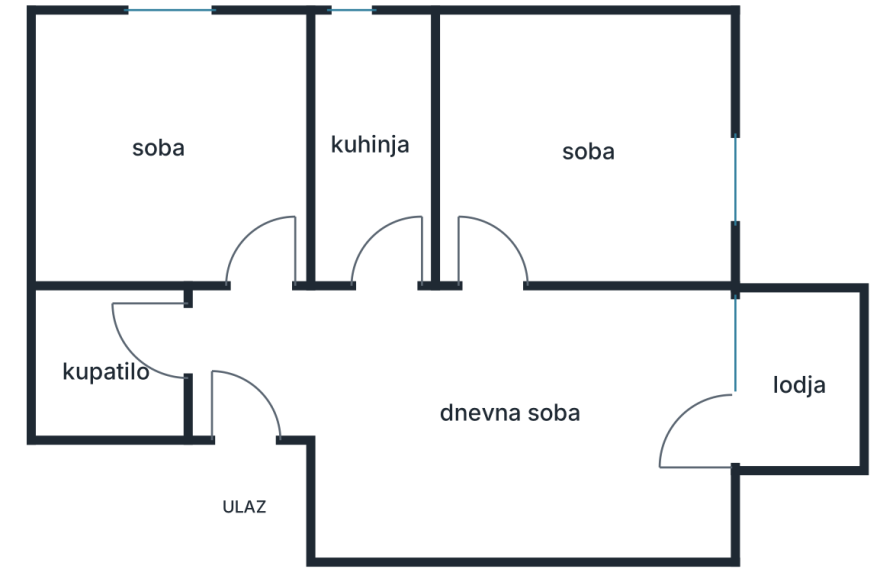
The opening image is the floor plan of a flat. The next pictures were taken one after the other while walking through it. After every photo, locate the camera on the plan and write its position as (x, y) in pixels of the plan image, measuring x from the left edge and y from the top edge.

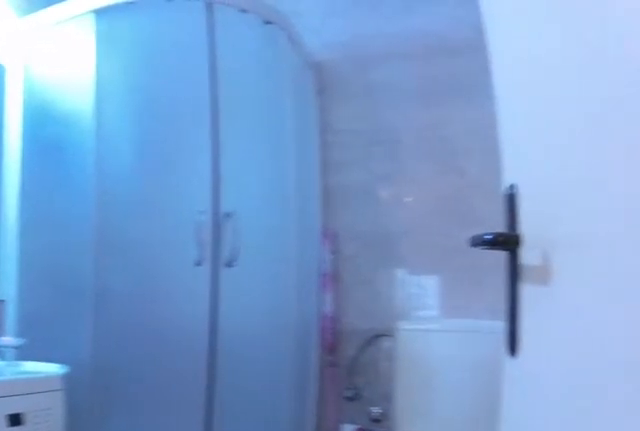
(244, 298)
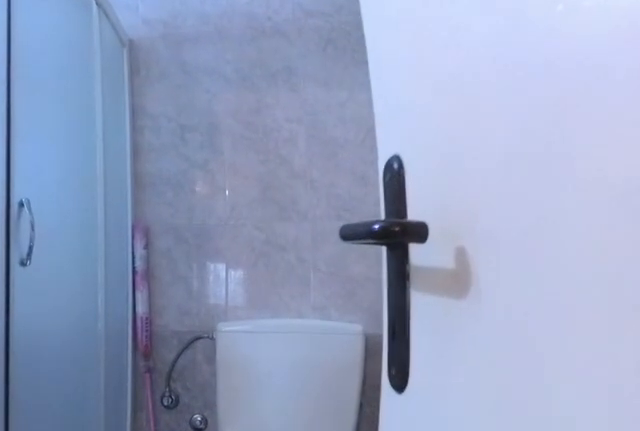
(205, 324)
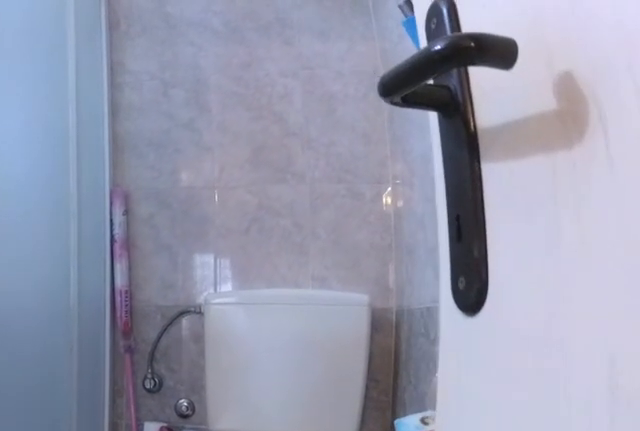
(176, 324)
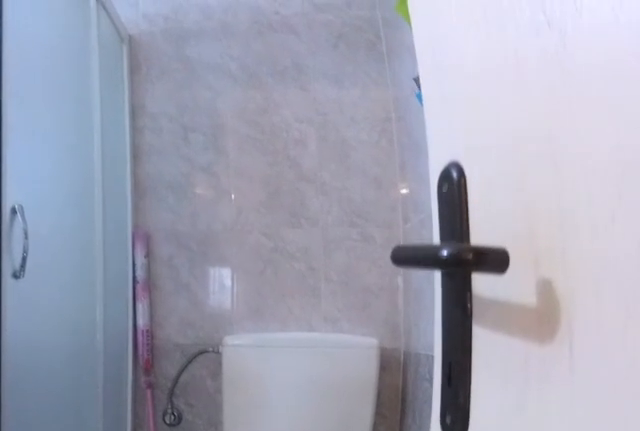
(198, 323)
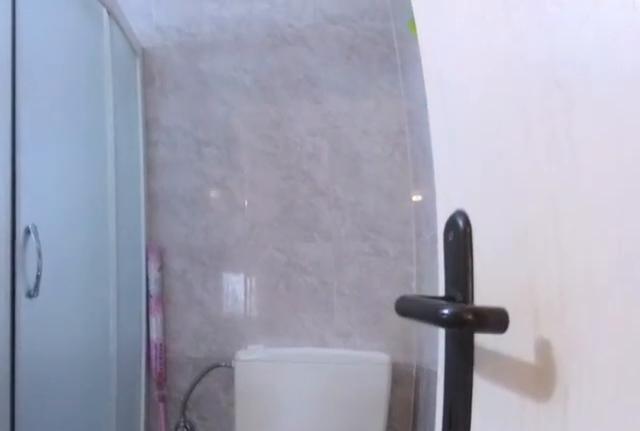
(204, 322)
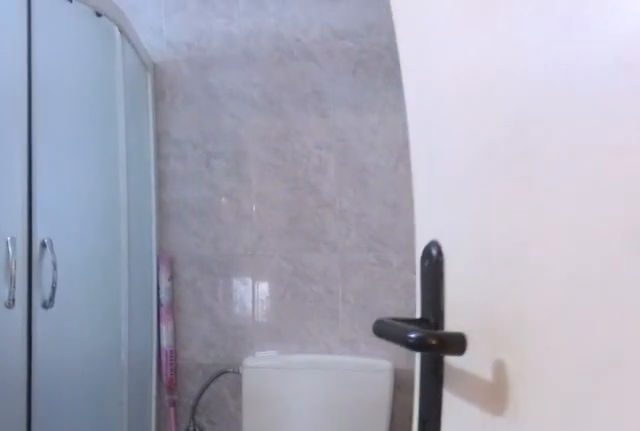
(212, 322)
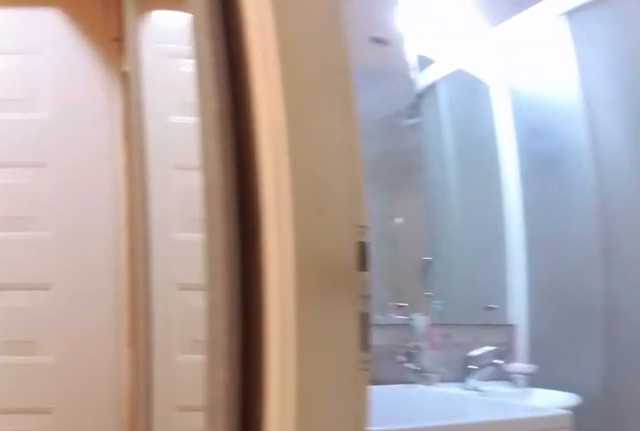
(227, 304)
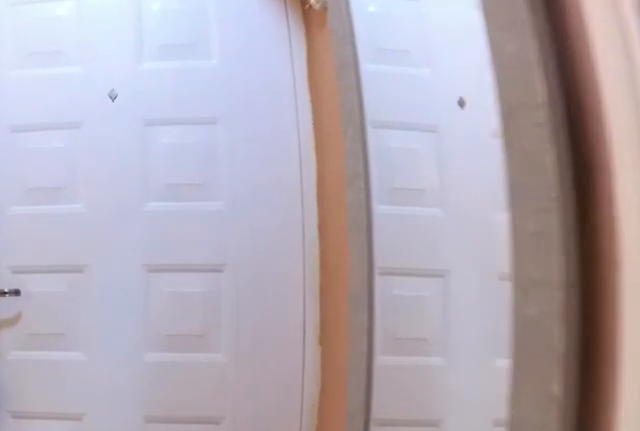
(223, 318)
